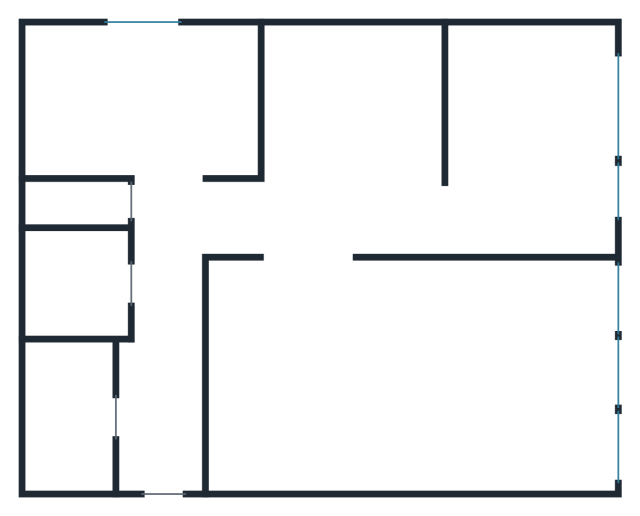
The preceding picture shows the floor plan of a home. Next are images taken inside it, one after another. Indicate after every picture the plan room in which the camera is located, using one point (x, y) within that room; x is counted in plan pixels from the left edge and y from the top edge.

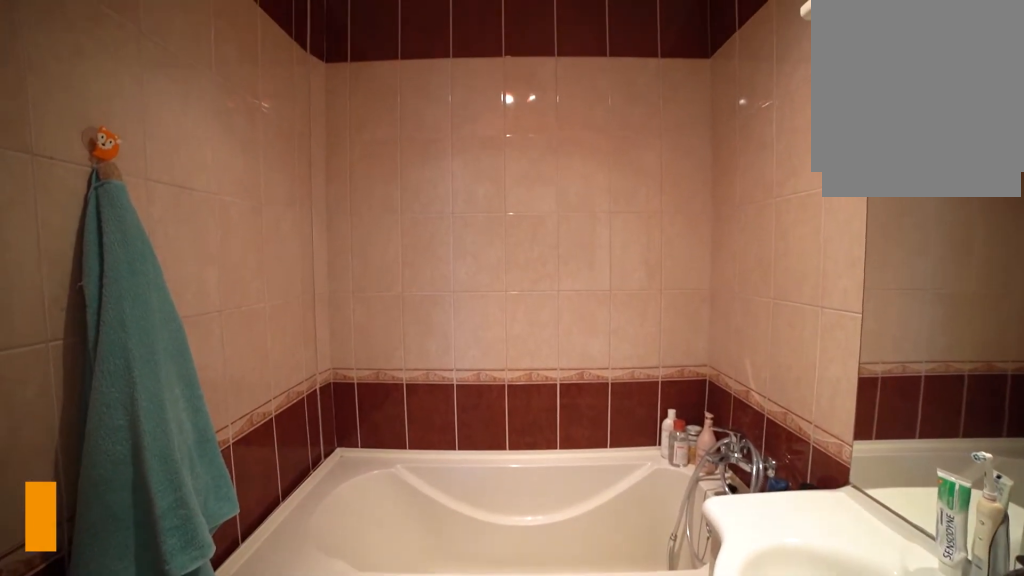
(65, 286)
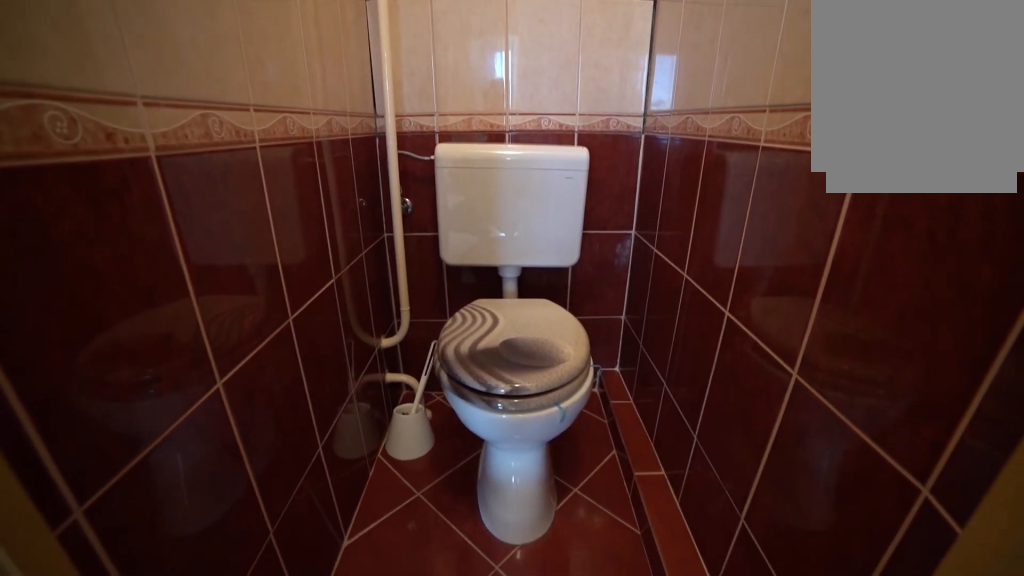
(78, 201)
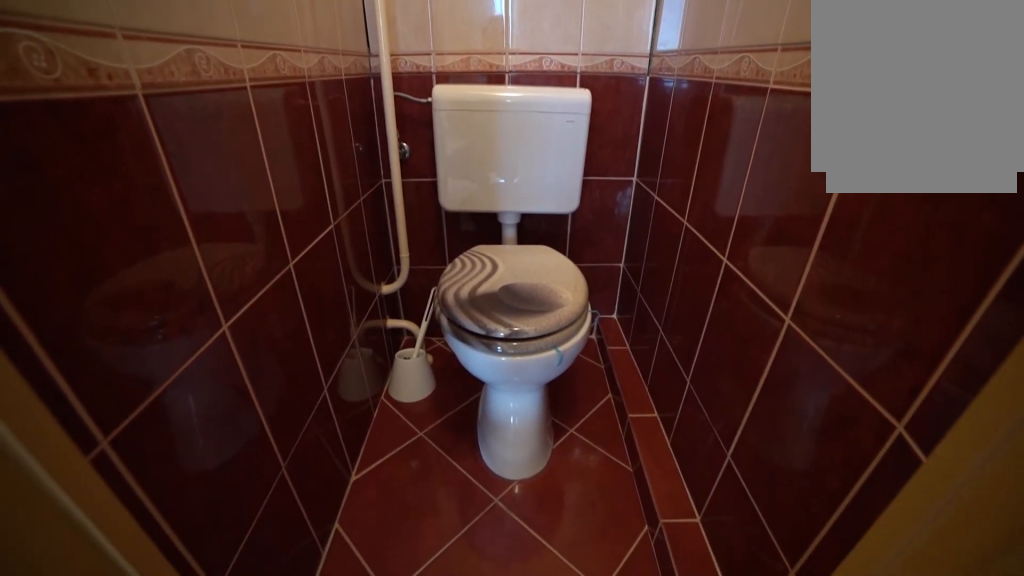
(78, 201)
